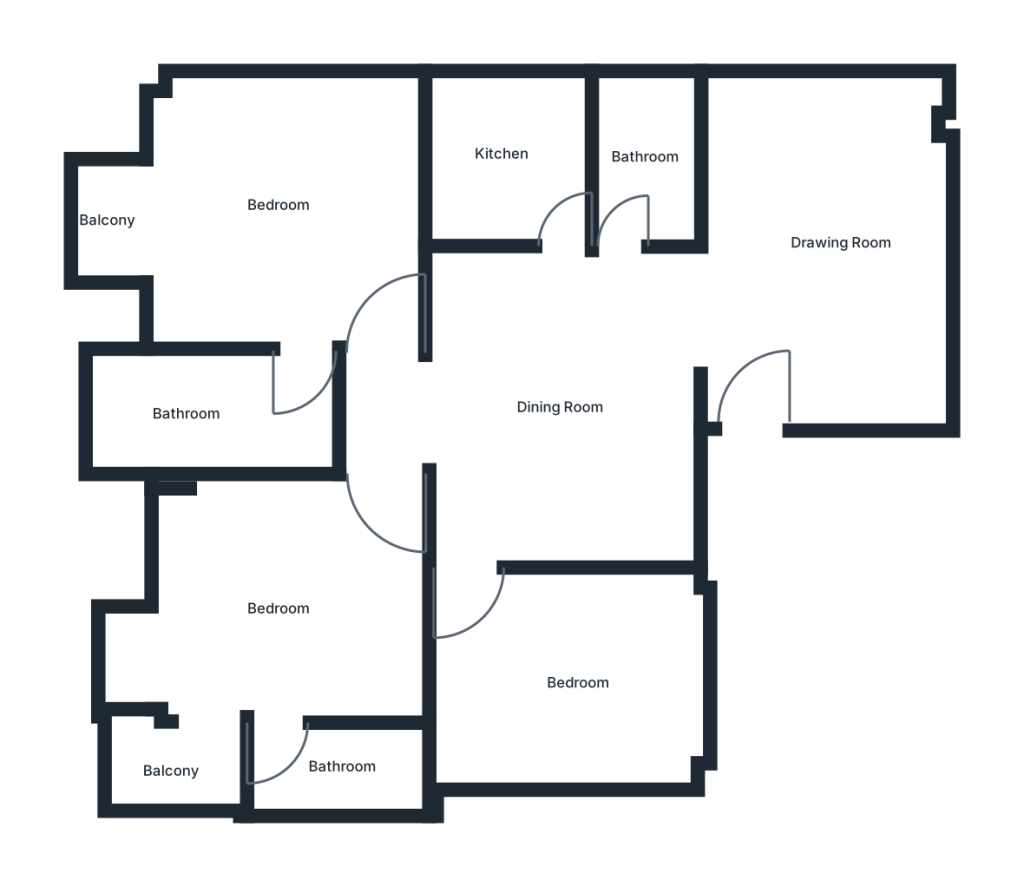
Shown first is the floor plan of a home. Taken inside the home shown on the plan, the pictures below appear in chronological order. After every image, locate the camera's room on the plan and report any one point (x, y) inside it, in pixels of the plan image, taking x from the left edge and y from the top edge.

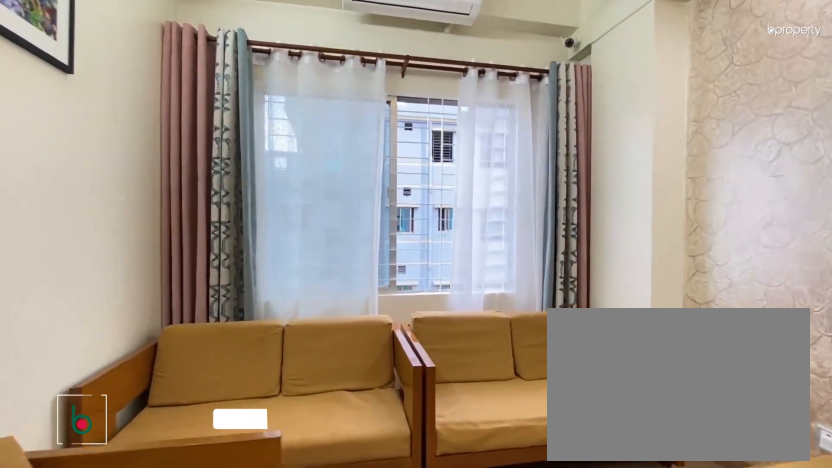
(807, 231)
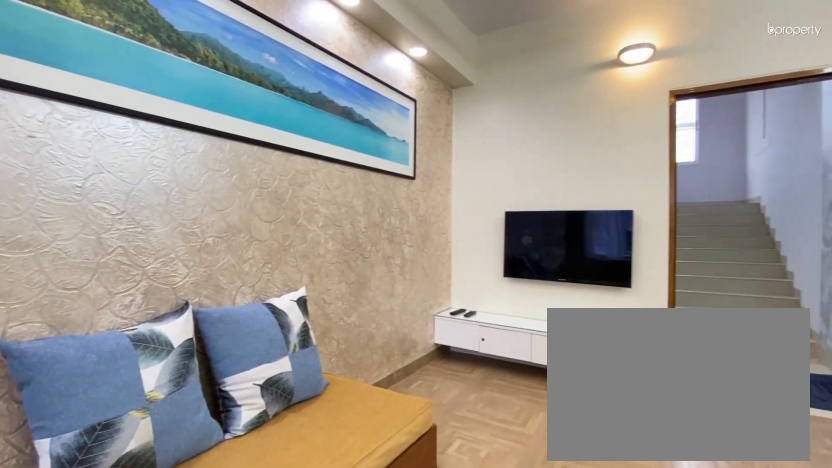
(810, 240)
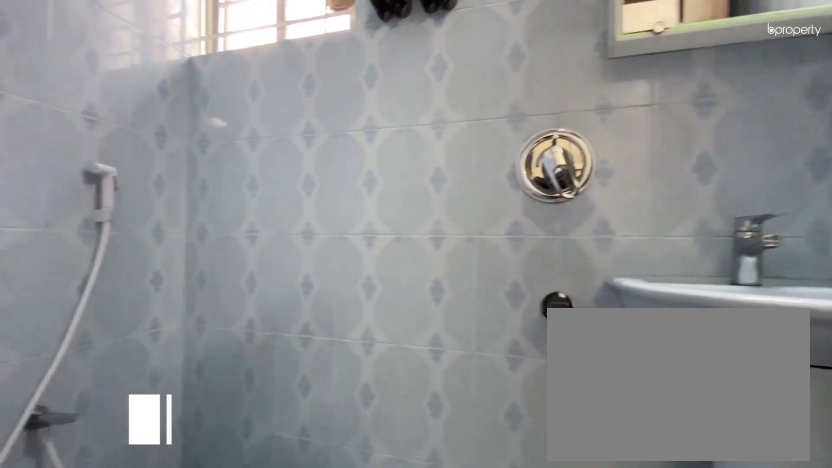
(321, 766)
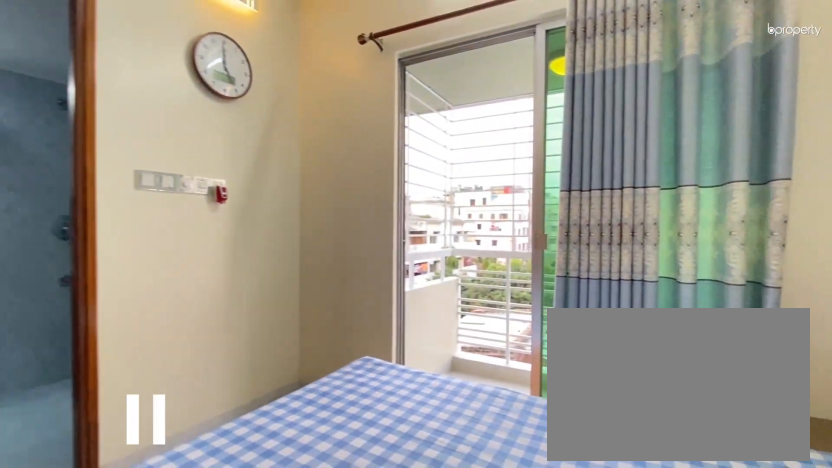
(252, 223)
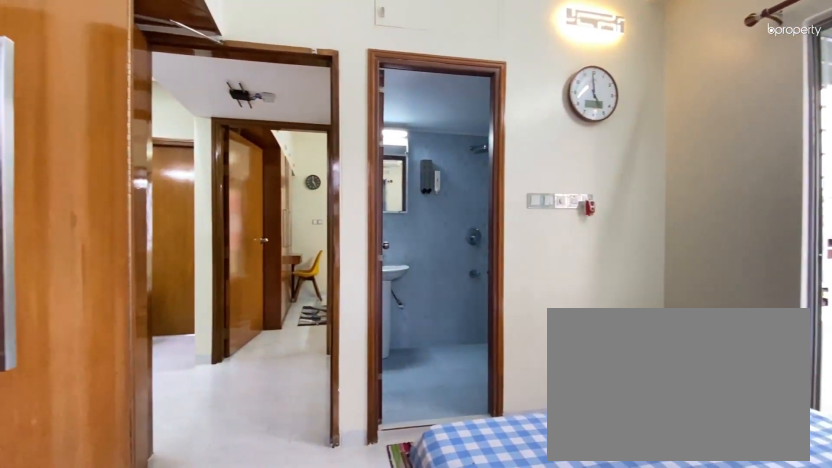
(252, 223)
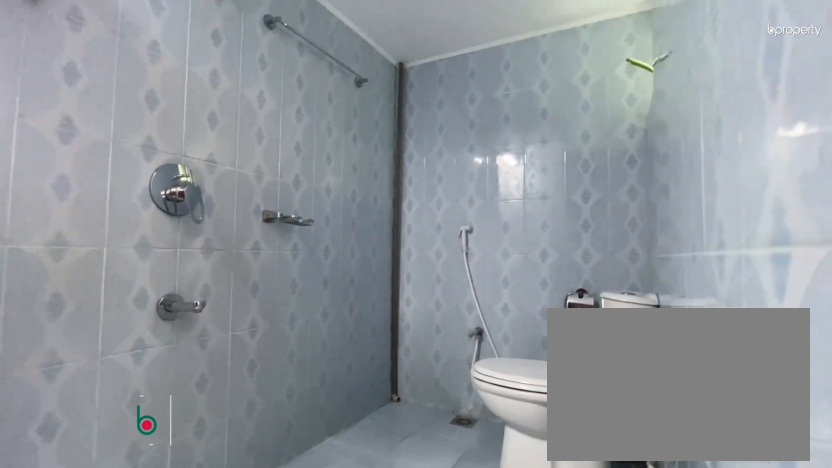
(204, 407)
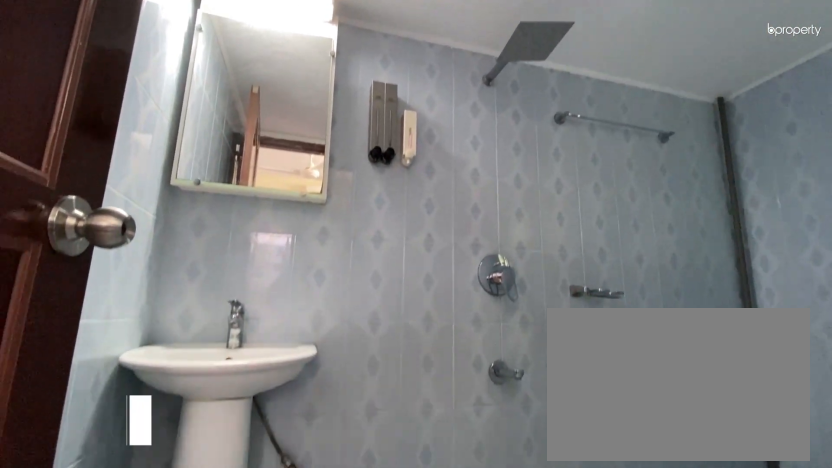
(204, 407)
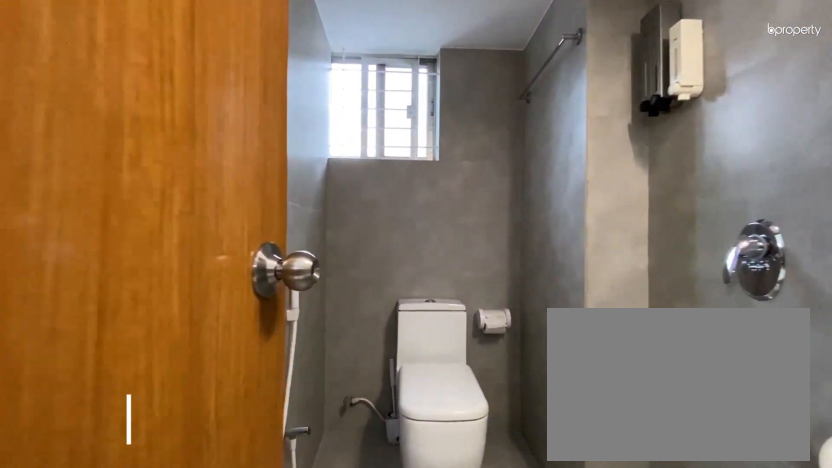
(649, 142)
